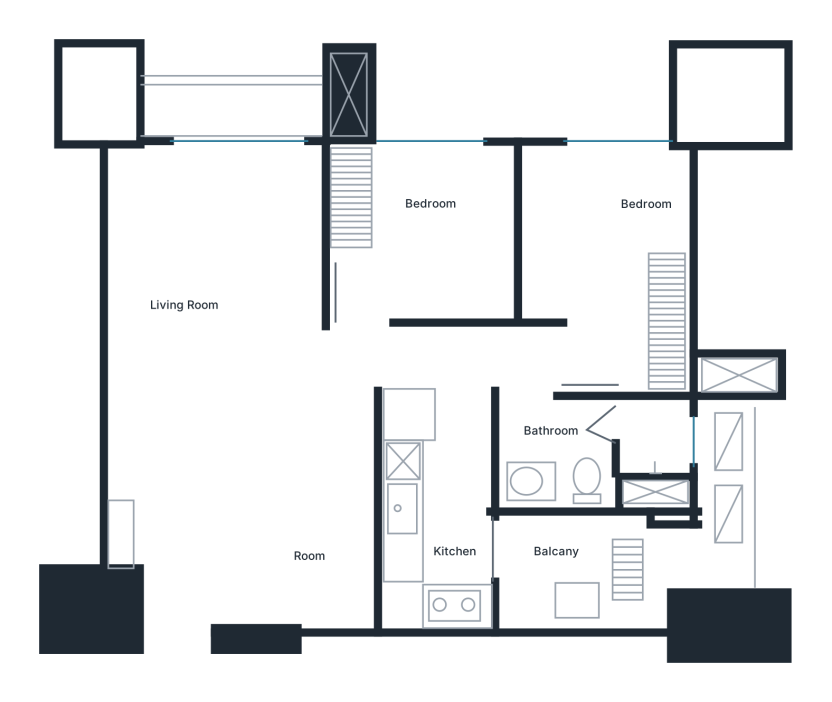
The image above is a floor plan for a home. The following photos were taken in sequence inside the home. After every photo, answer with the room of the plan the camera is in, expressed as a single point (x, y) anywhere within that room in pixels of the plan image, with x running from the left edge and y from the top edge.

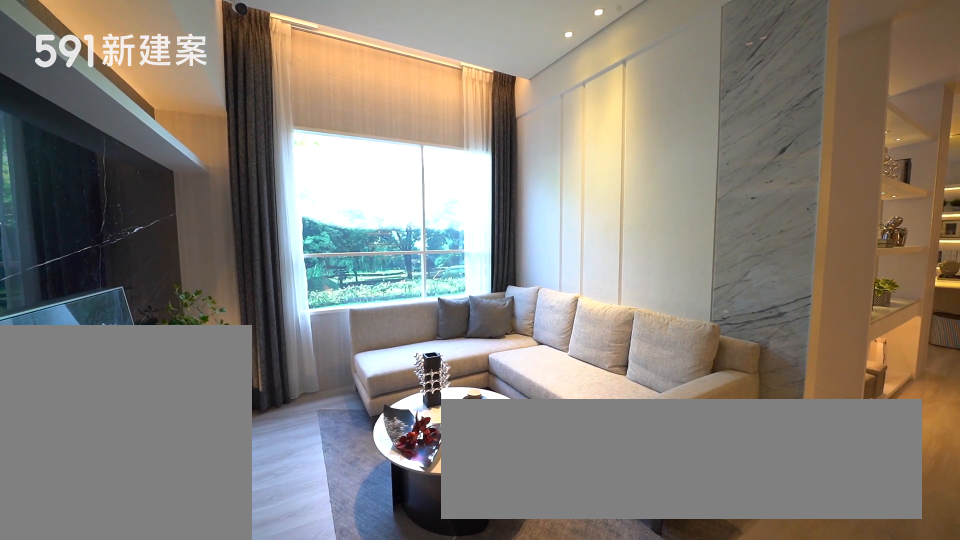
(217, 244)
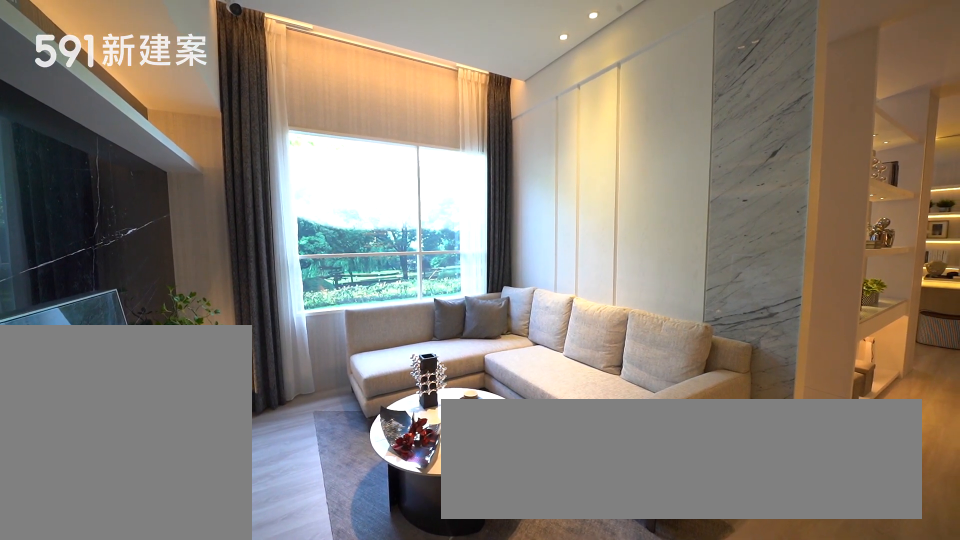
(217, 244)
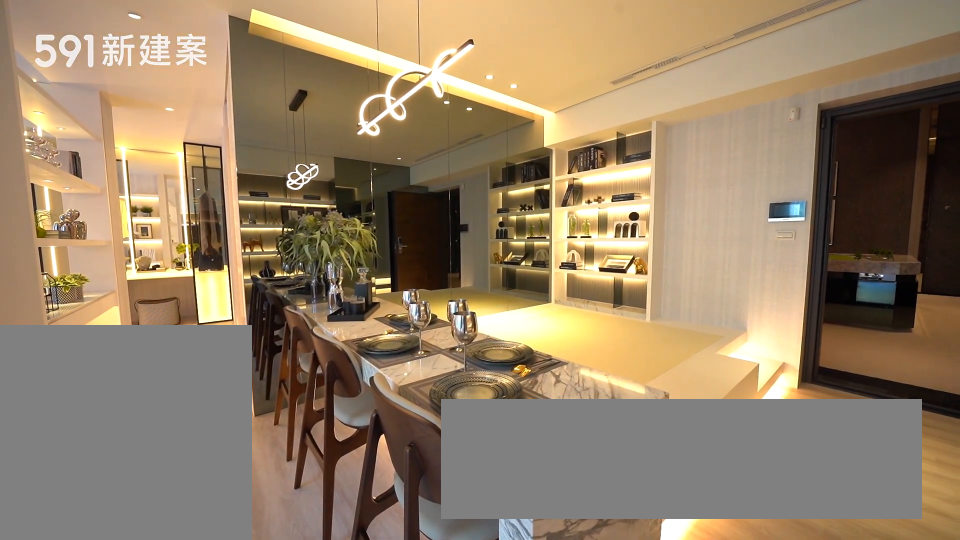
(292, 428)
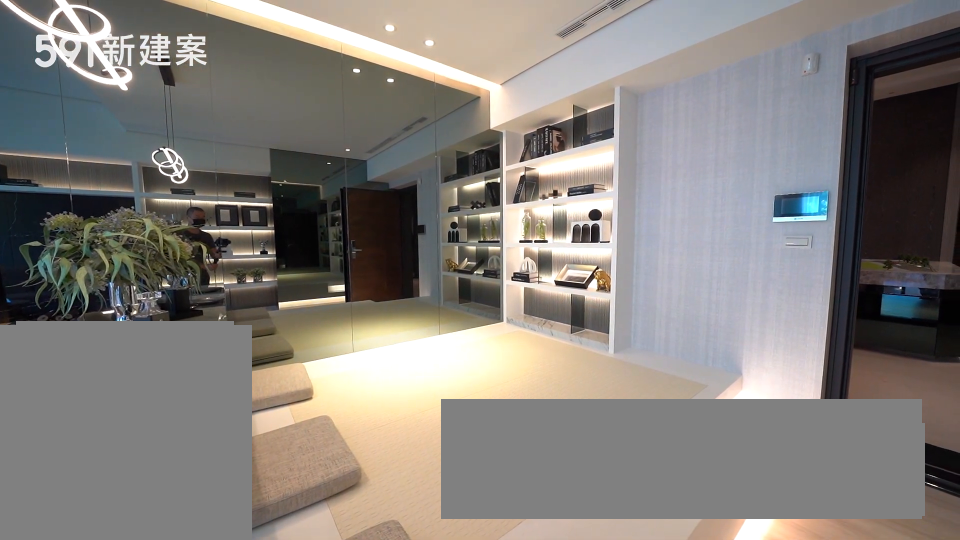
(304, 552)
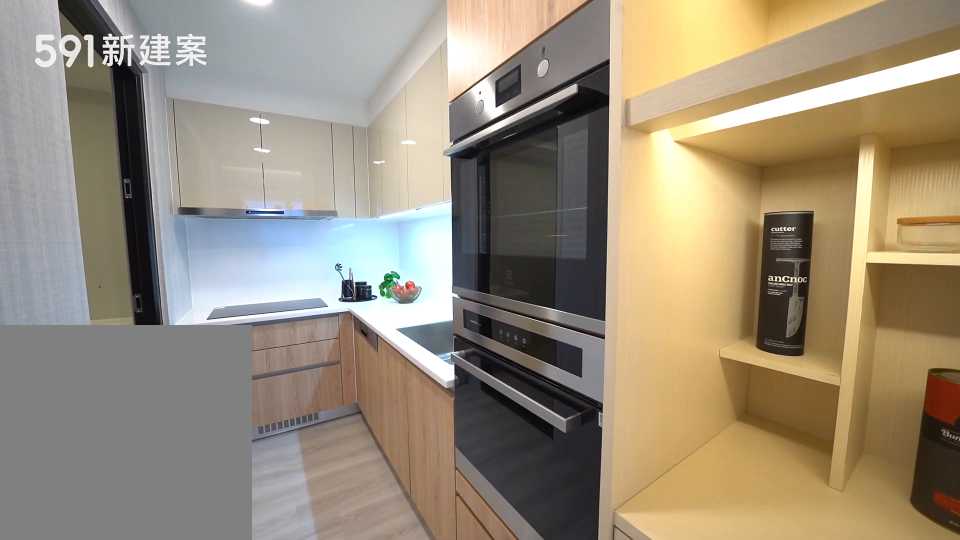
(438, 508)
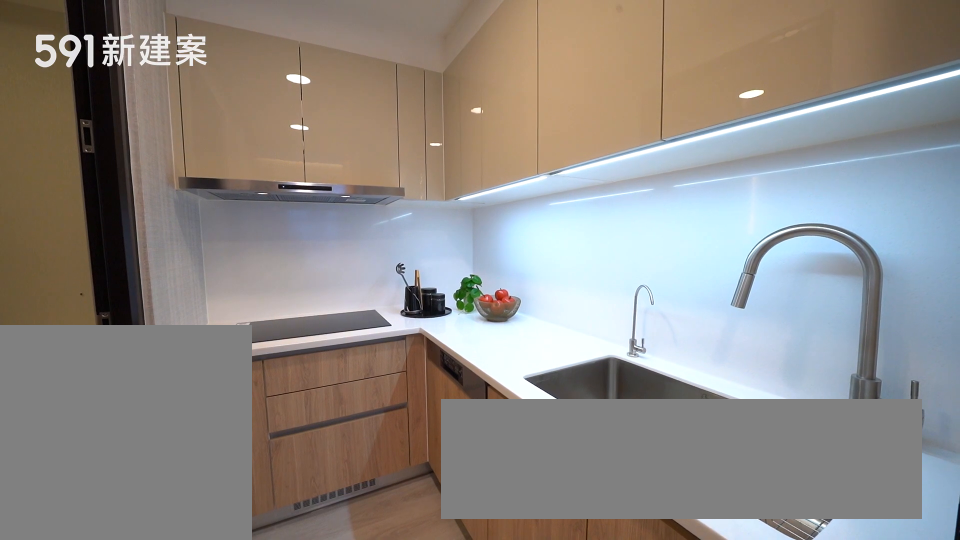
(438, 508)
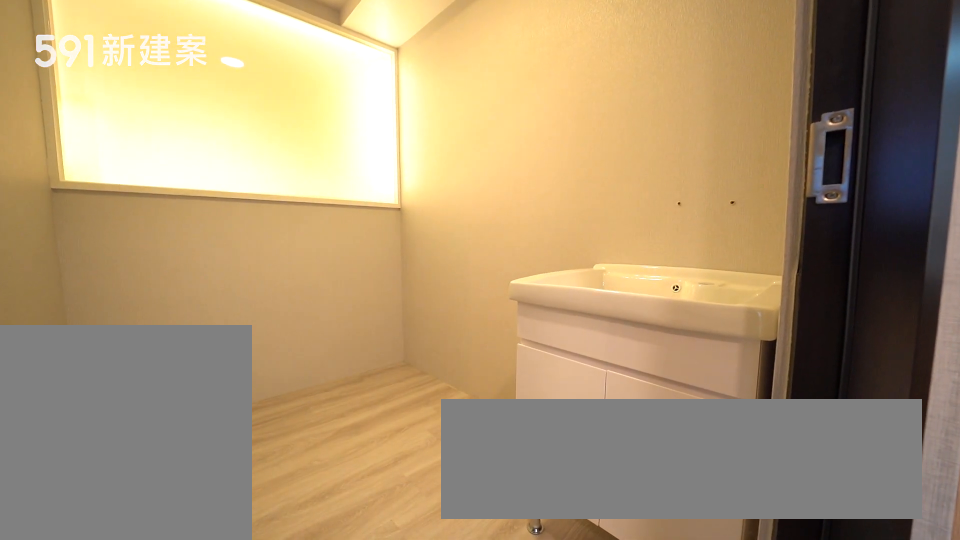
(590, 574)
